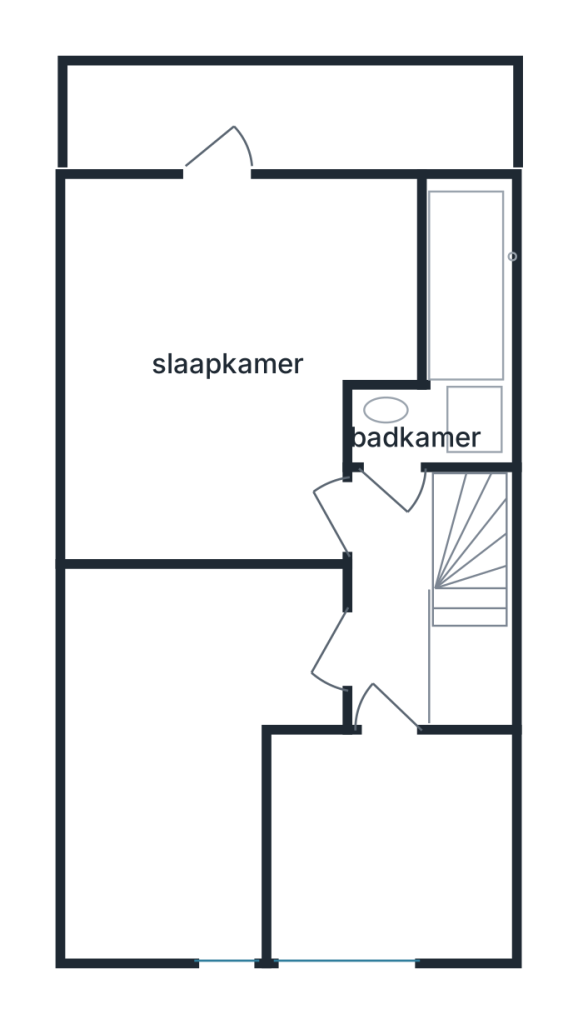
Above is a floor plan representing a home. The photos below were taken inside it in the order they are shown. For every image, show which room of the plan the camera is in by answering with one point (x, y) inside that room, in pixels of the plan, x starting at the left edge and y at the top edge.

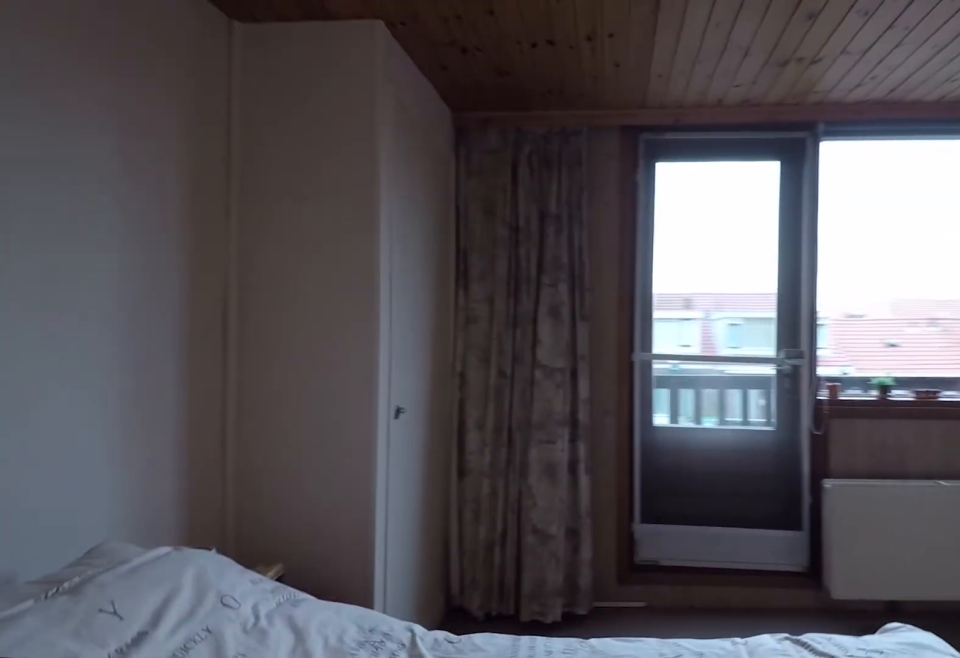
(72, 374)
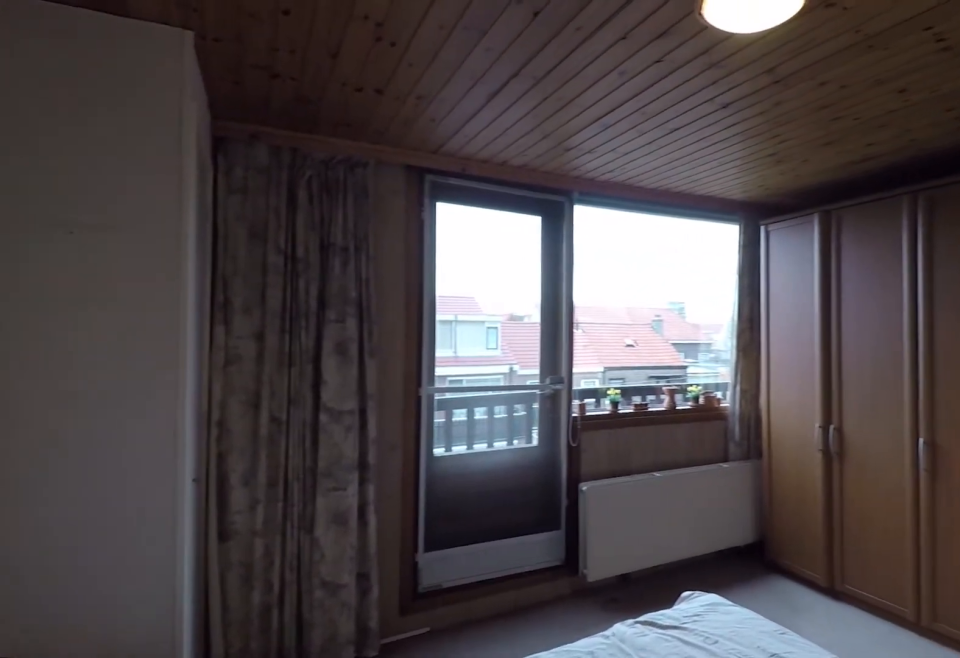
(72, 374)
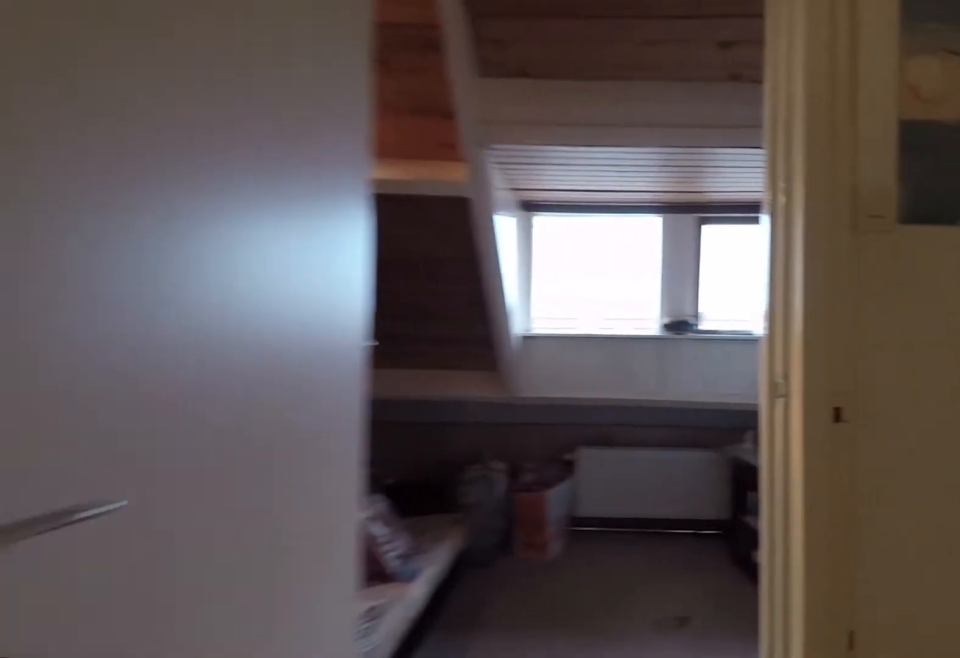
(390, 596)
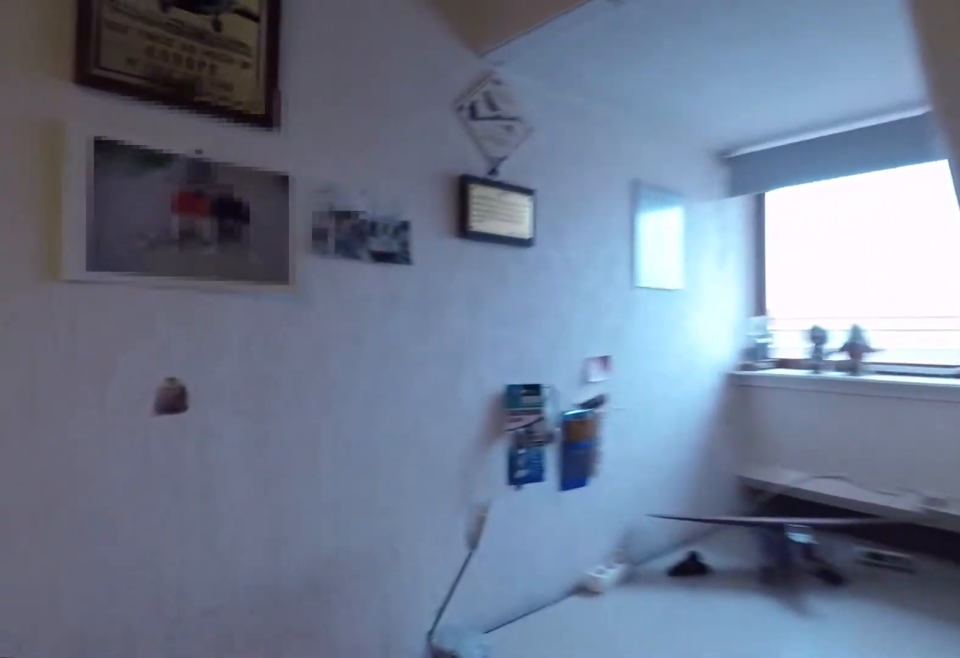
(190, 732)
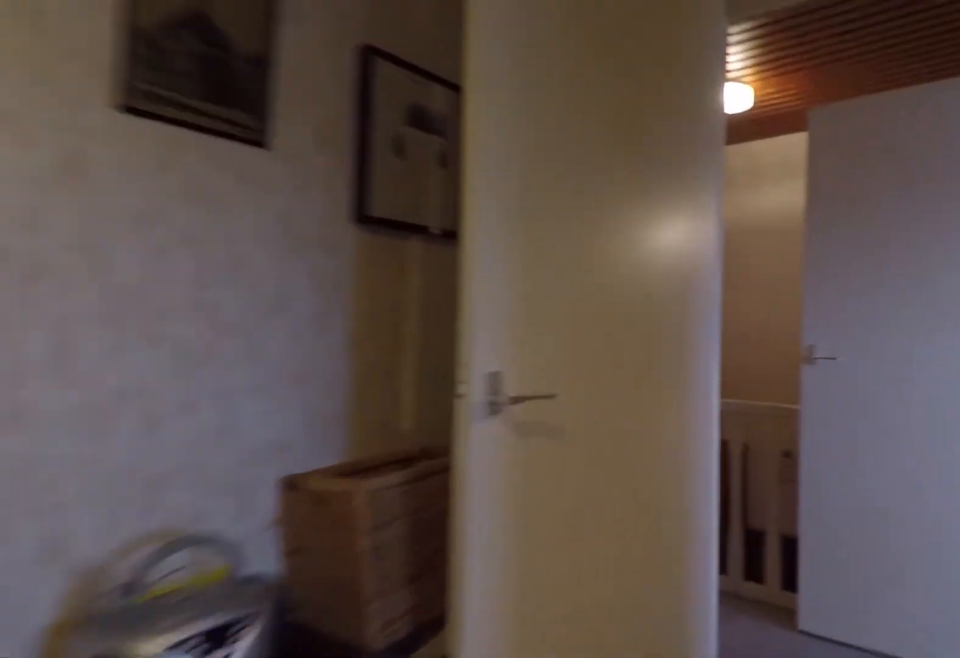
(190, 732)
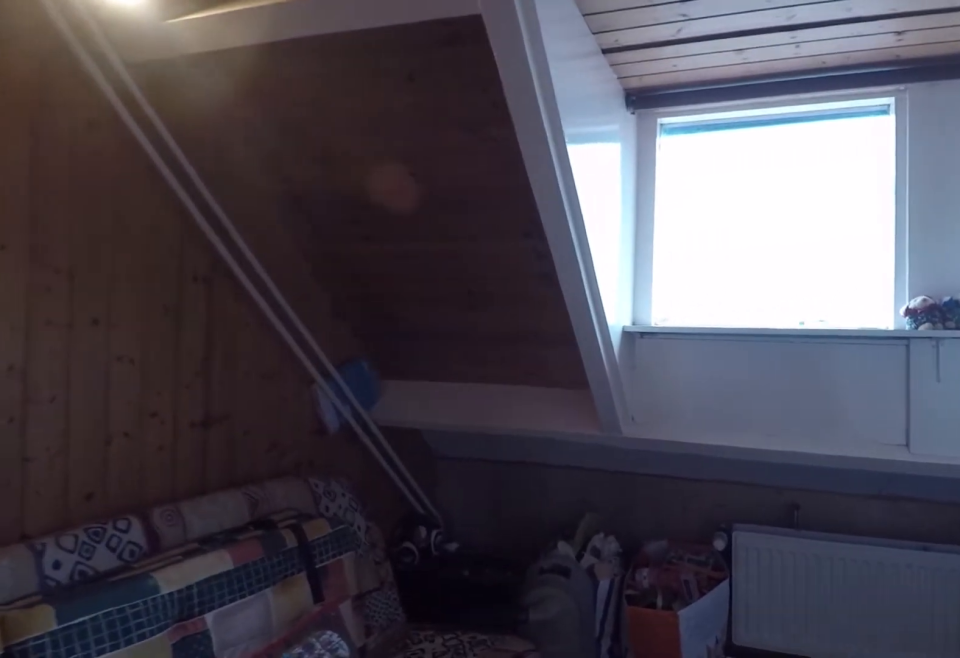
(384, 836)
